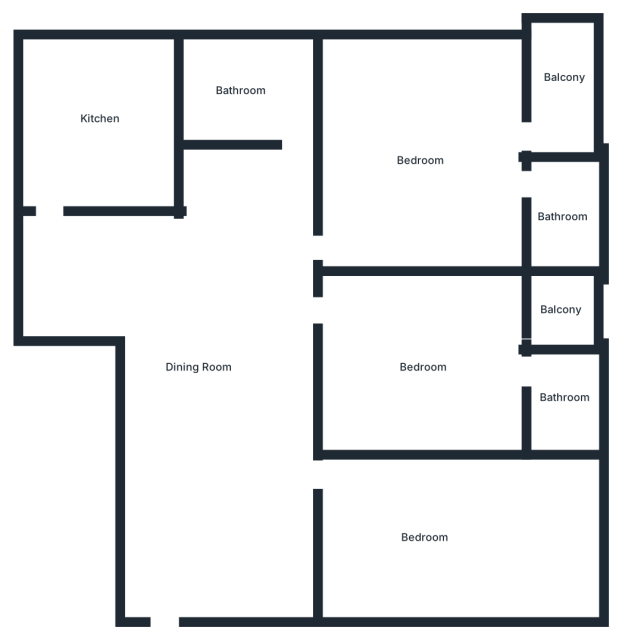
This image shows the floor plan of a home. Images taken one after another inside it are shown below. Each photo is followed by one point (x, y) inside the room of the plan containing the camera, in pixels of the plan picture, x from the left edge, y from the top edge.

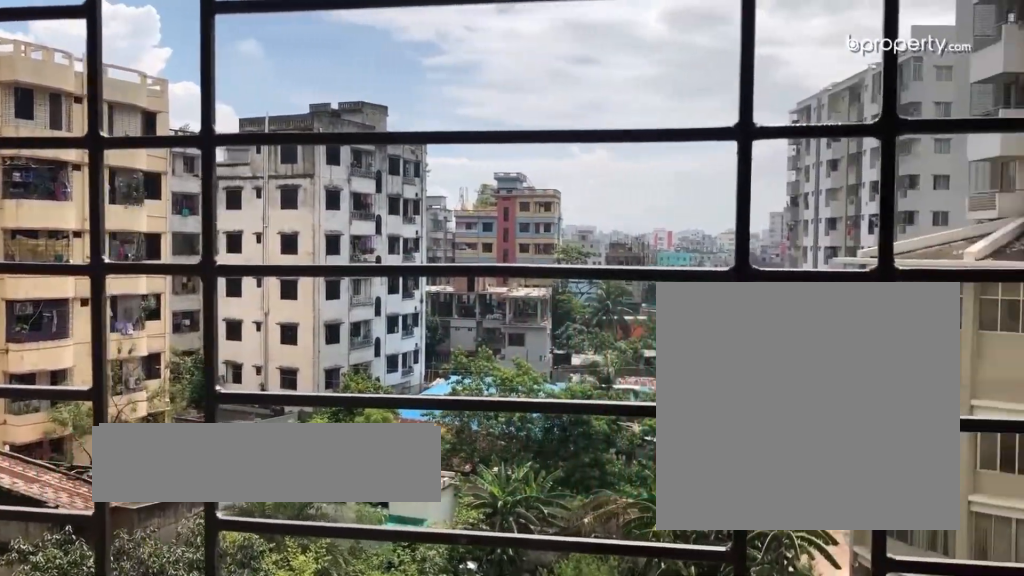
(563, 311)
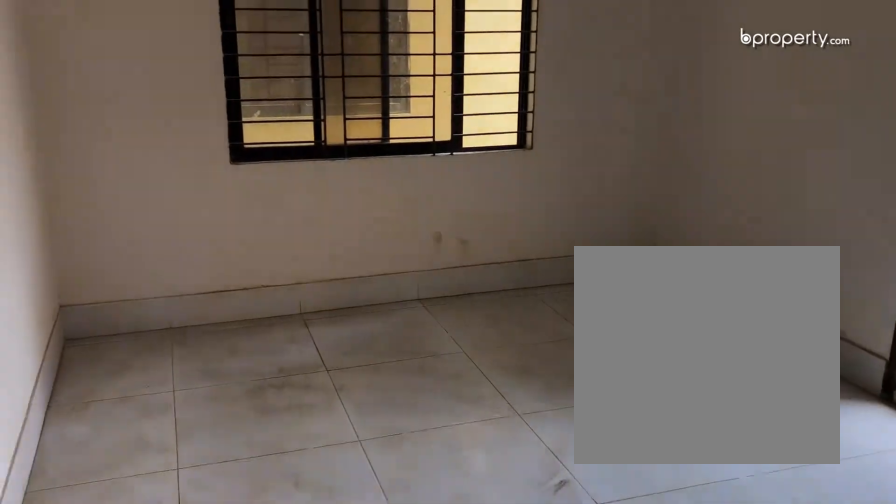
(415, 162)
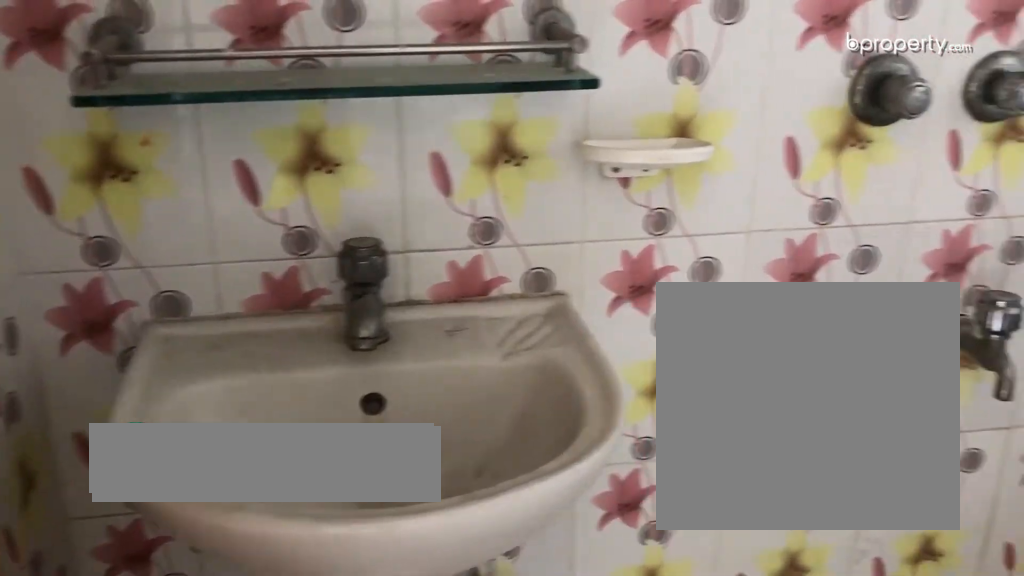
(565, 214)
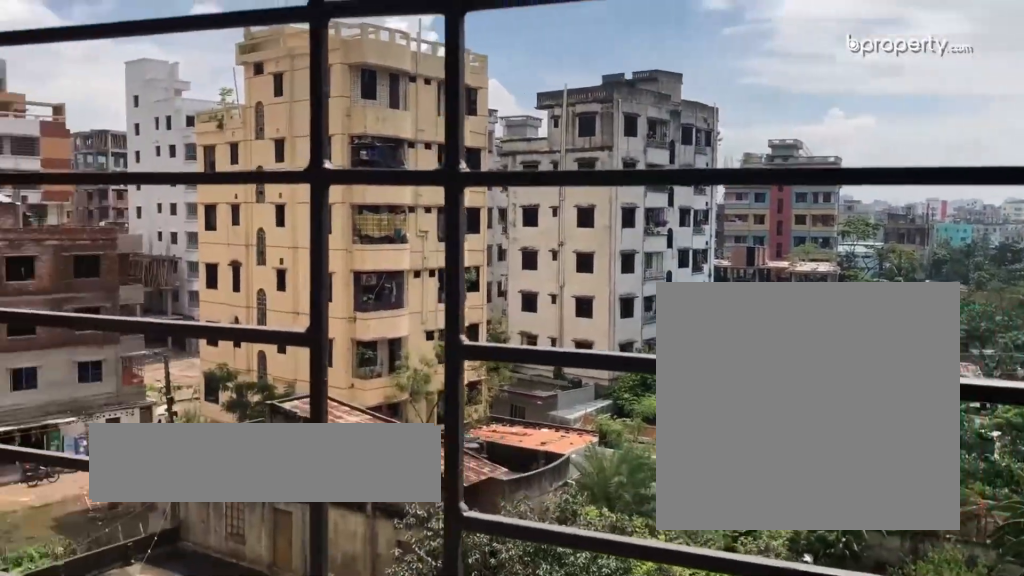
(565, 77)
